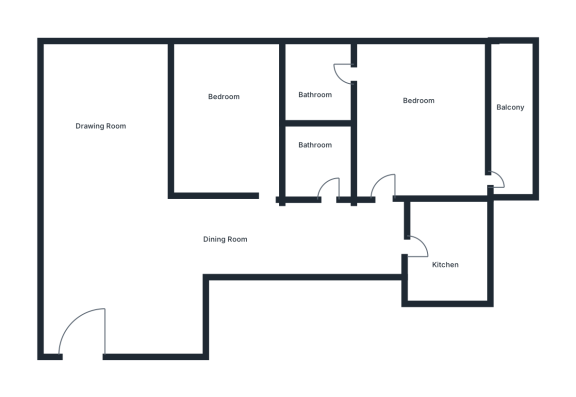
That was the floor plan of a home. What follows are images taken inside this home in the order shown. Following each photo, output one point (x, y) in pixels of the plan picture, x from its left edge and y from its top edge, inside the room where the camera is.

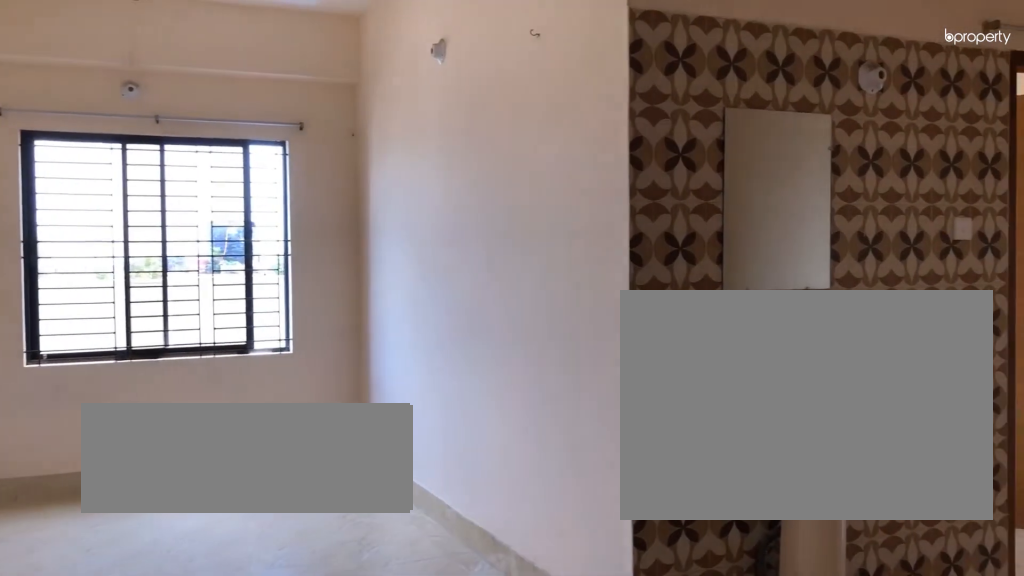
(127, 247)
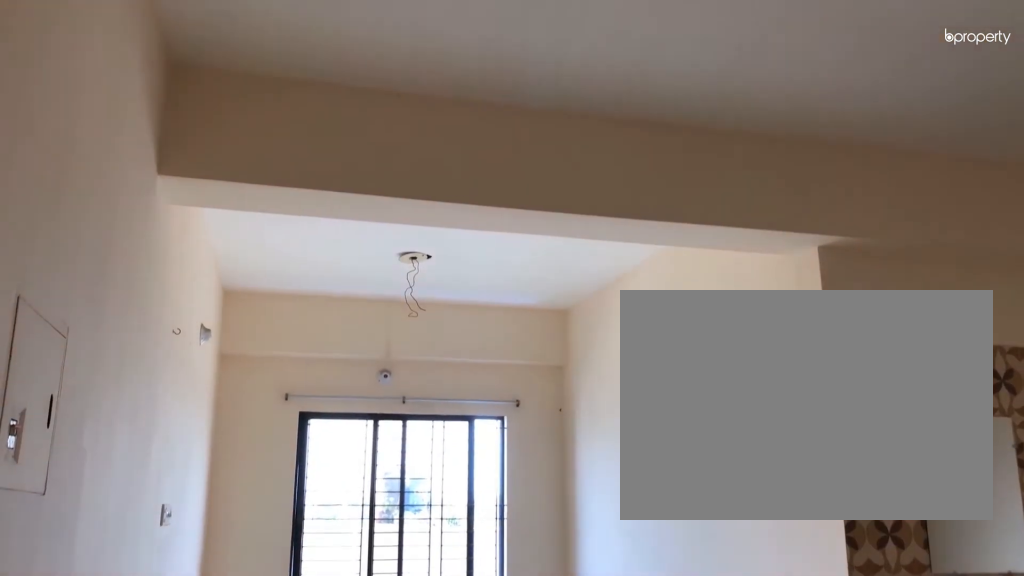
(127, 247)
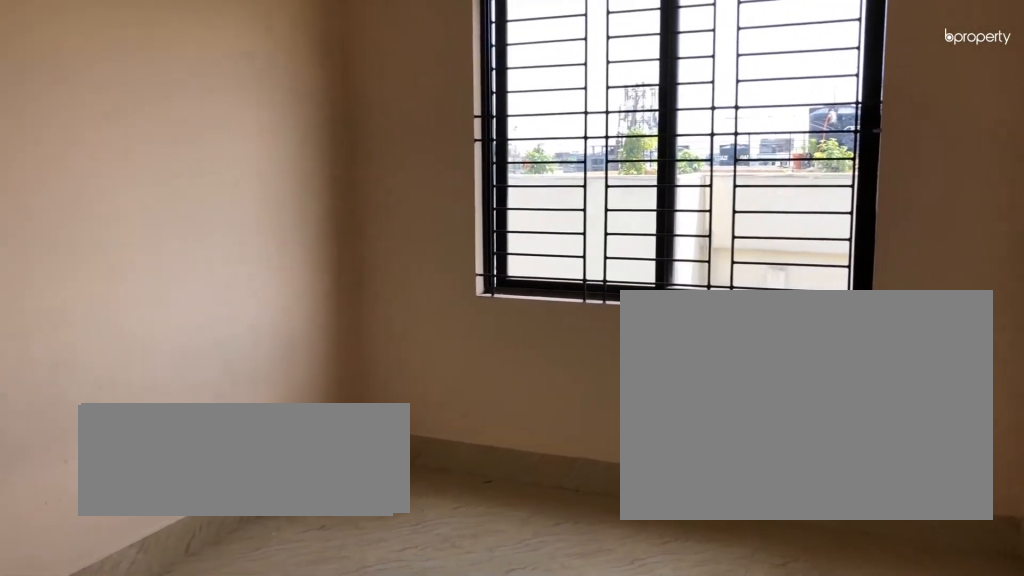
(232, 126)
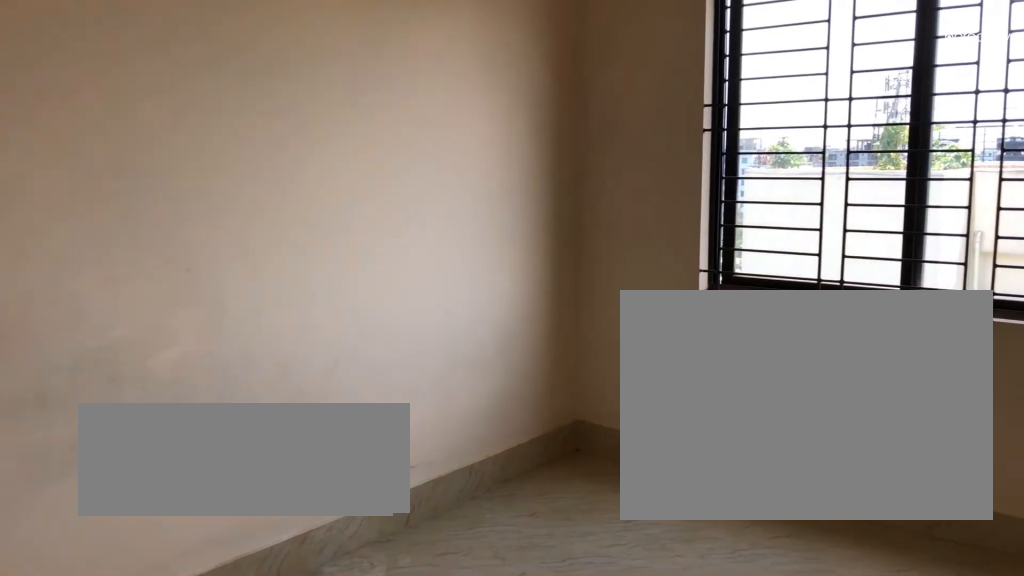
(232, 126)
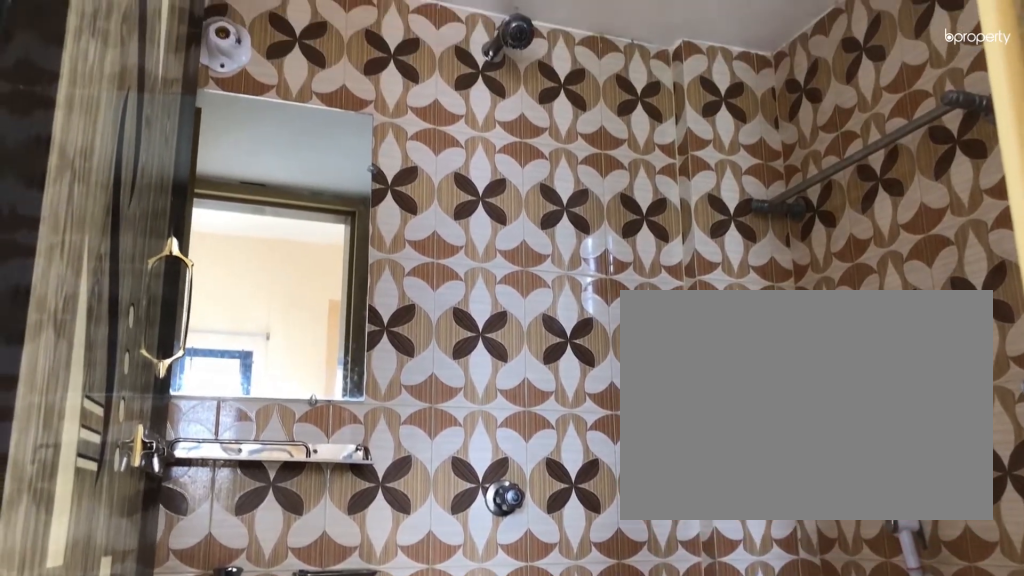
(319, 89)
